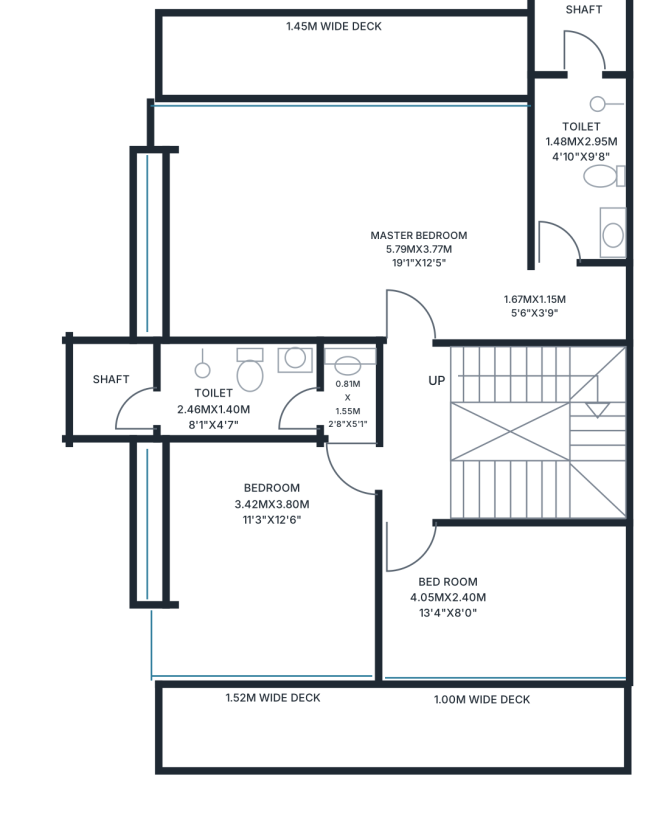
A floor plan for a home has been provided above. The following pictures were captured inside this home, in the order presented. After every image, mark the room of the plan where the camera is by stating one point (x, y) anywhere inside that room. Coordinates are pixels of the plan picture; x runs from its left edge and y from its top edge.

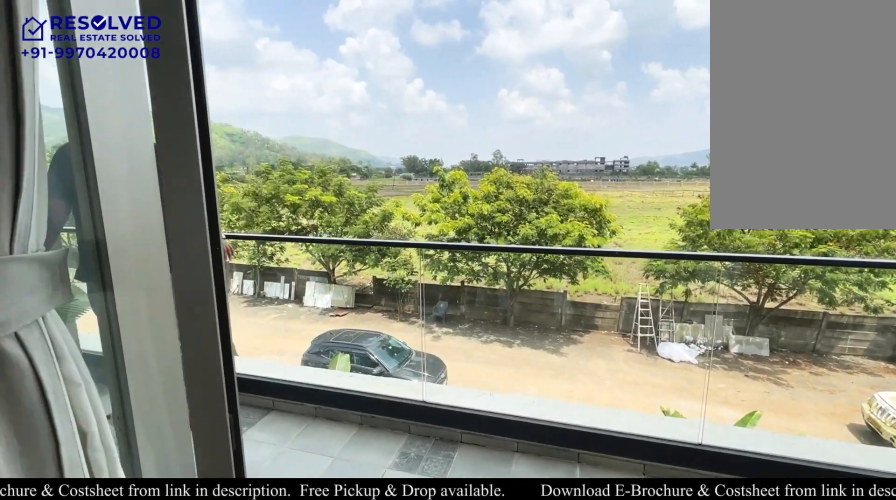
(389, 722)
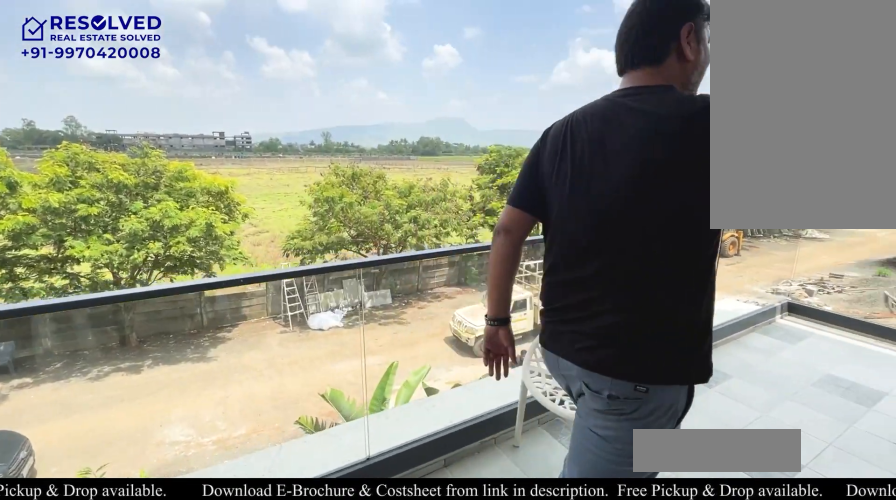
(389, 722)
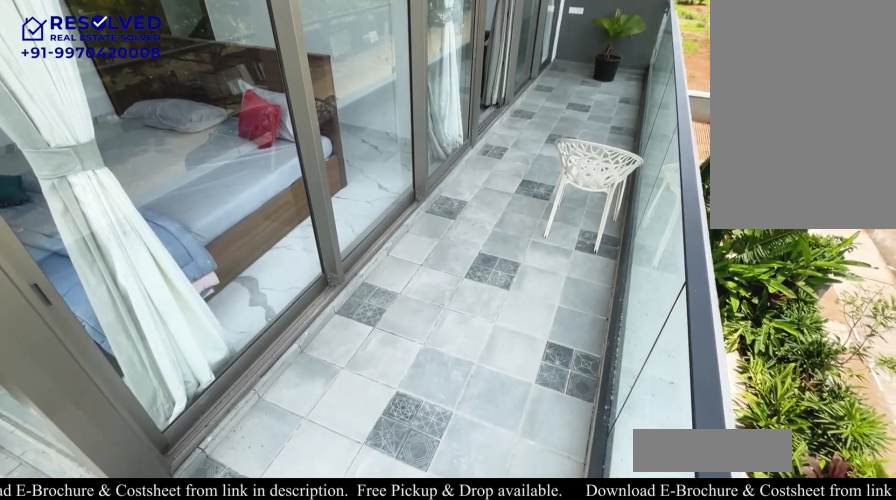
(390, 722)
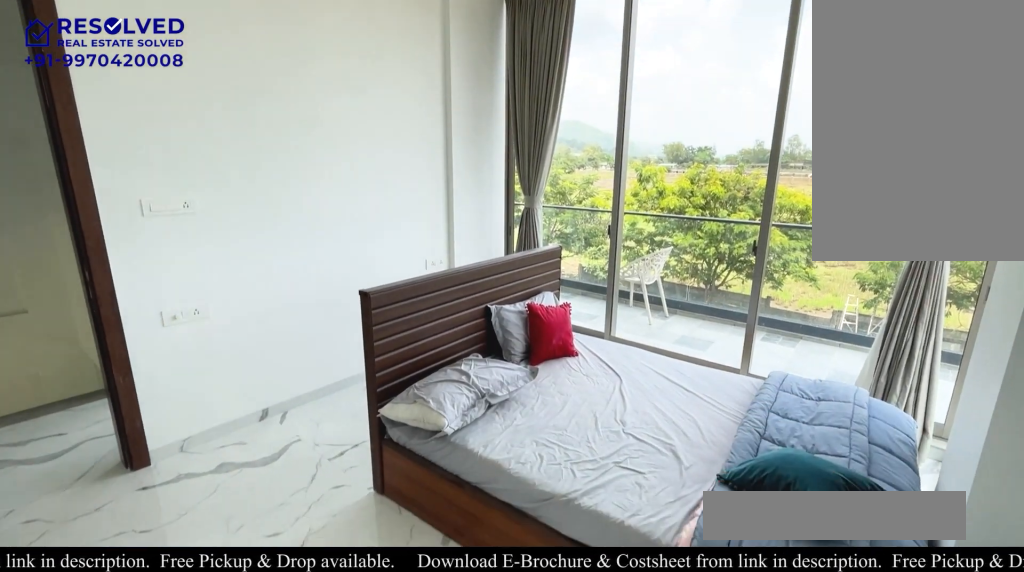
(274, 540)
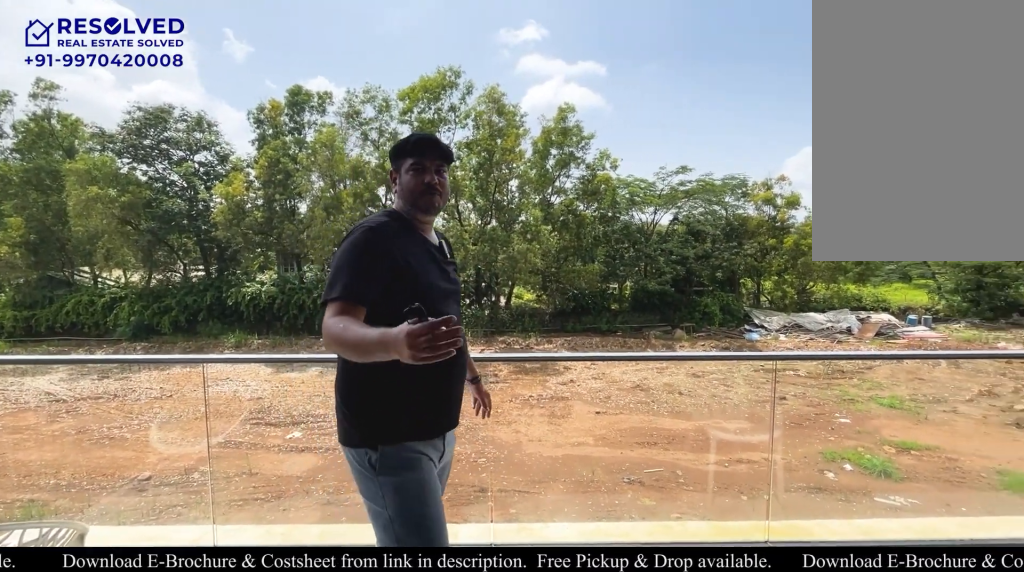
(344, 54)
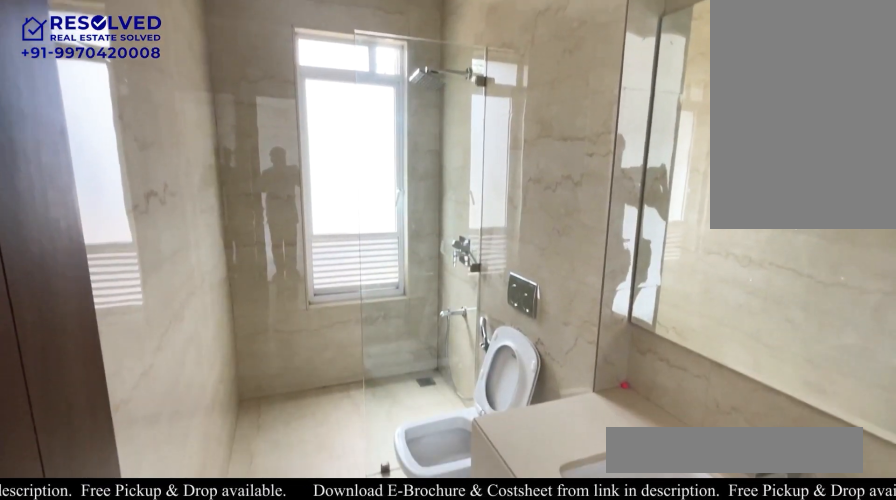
(580, 169)
